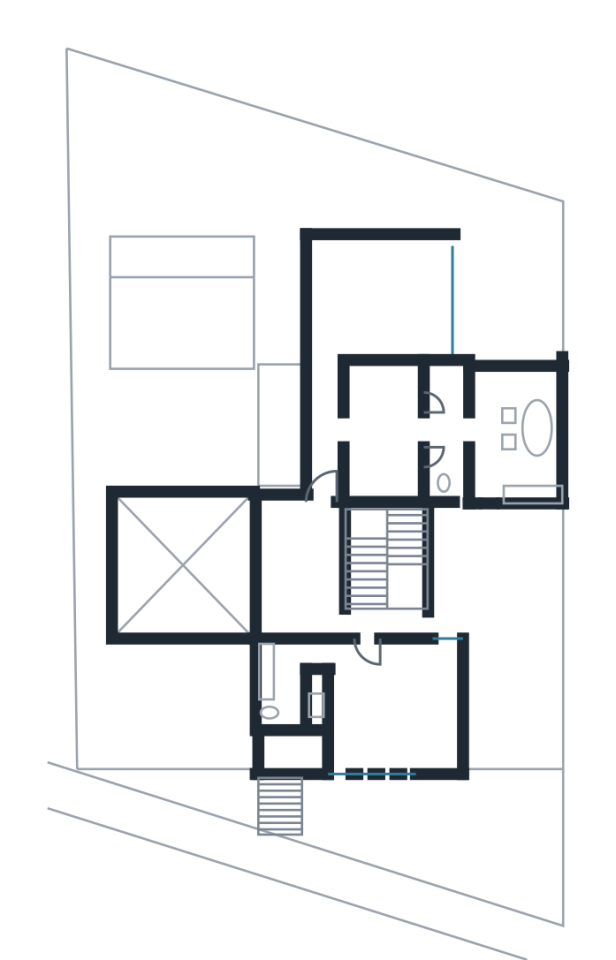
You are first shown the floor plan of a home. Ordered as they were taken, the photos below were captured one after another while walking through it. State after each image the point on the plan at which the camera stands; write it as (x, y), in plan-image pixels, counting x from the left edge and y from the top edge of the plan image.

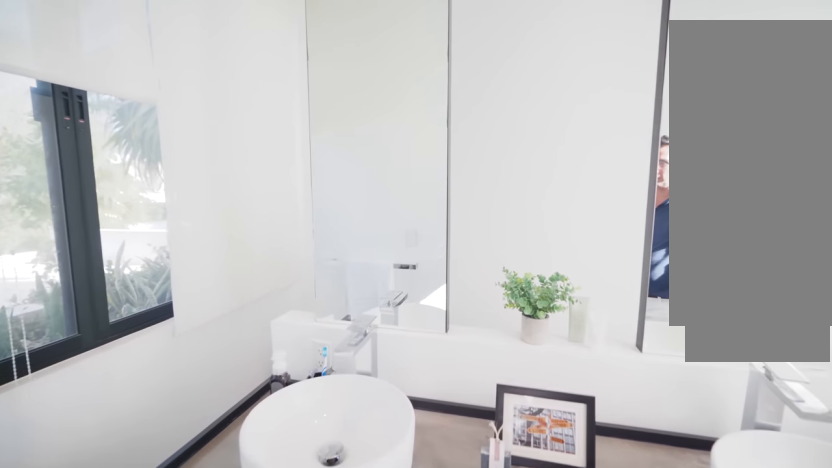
(475, 430)
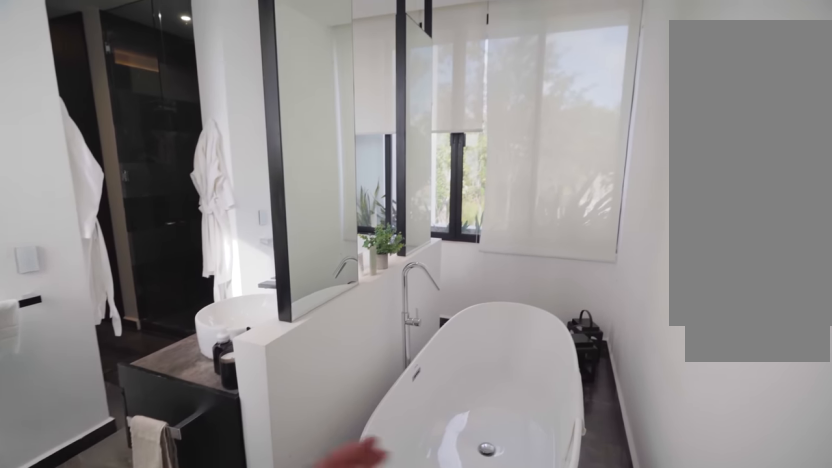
(532, 469)
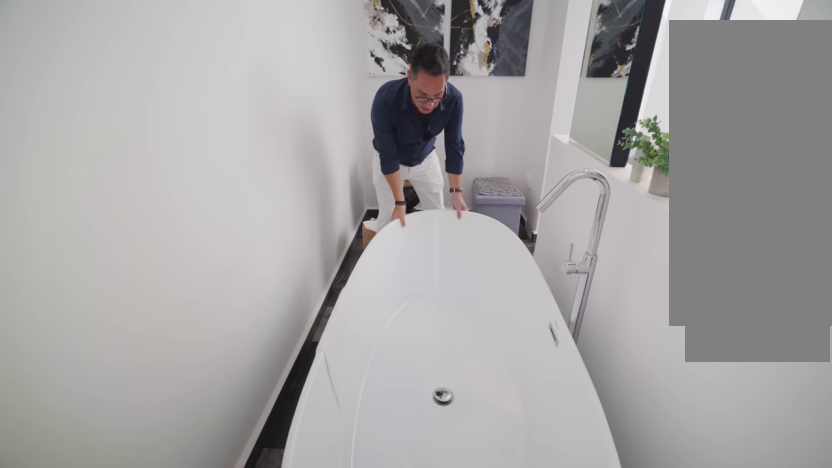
(529, 392)
